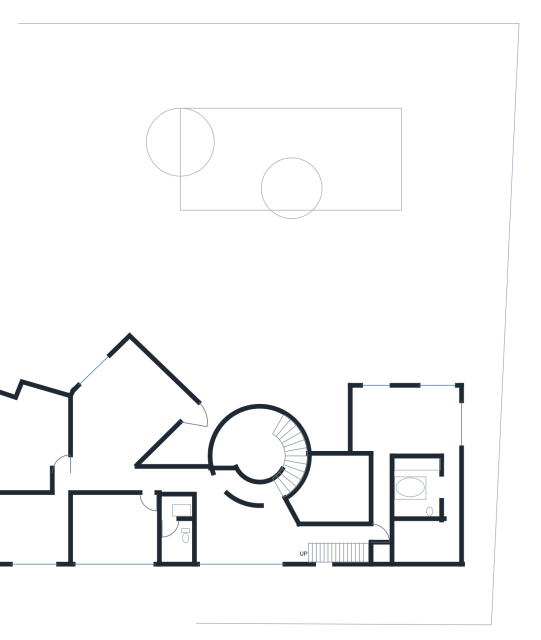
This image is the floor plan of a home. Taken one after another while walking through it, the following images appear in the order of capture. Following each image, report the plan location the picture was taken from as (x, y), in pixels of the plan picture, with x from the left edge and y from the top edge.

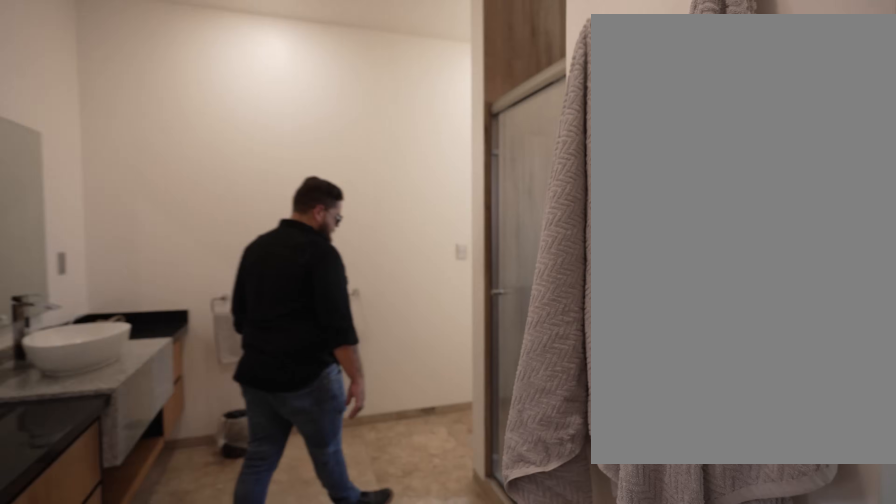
(440, 490)
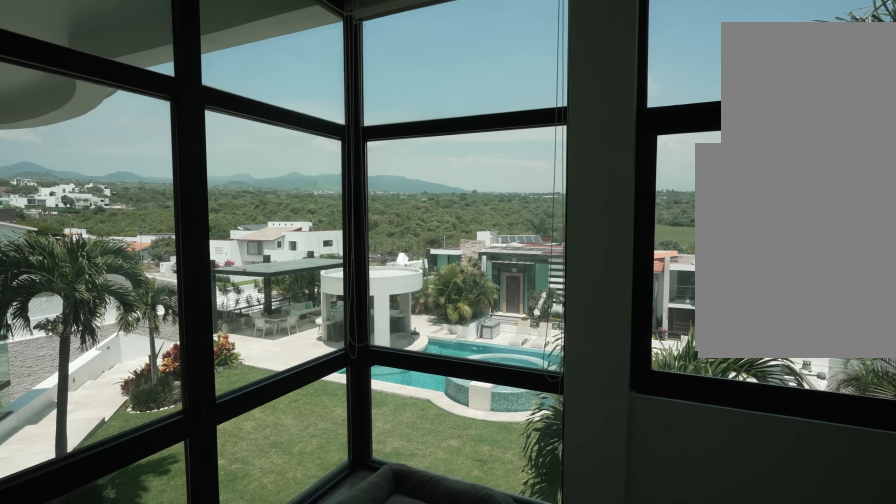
(396, 400)
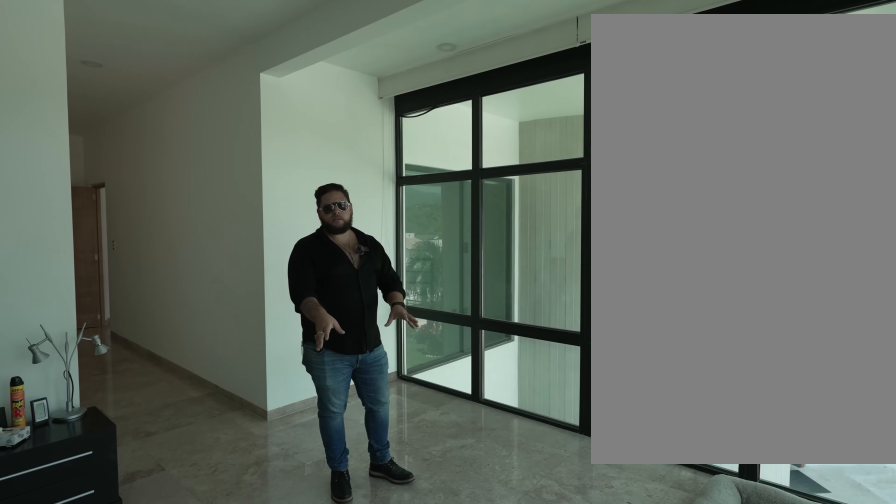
(396, 400)
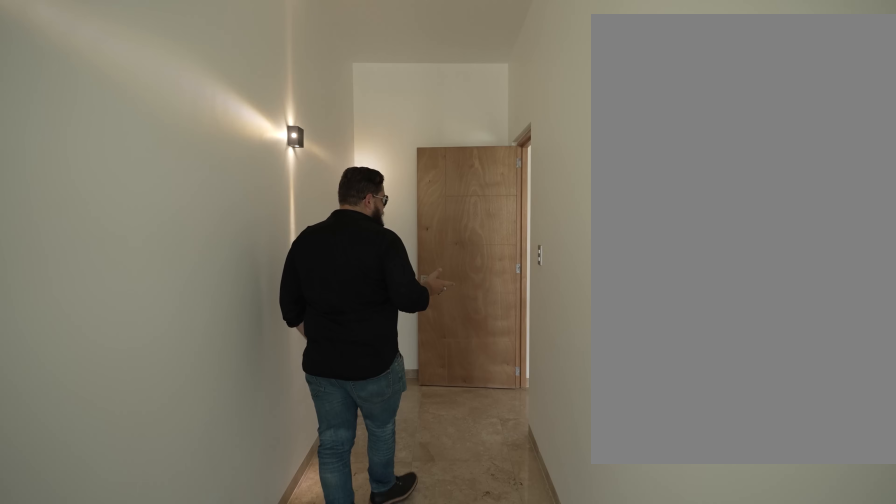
(377, 454)
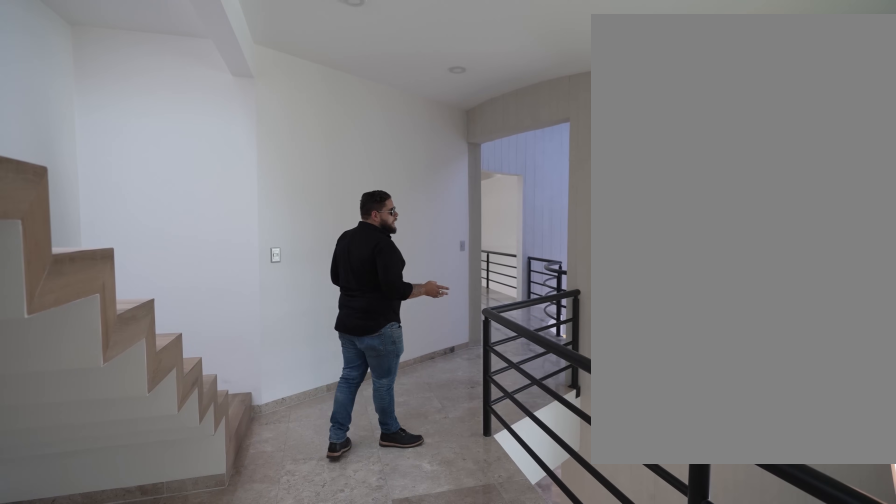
(350, 531)
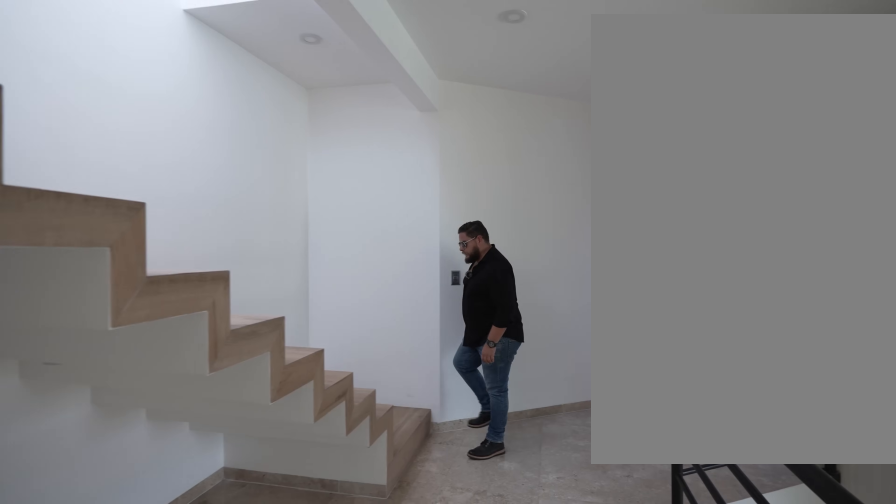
(350, 531)
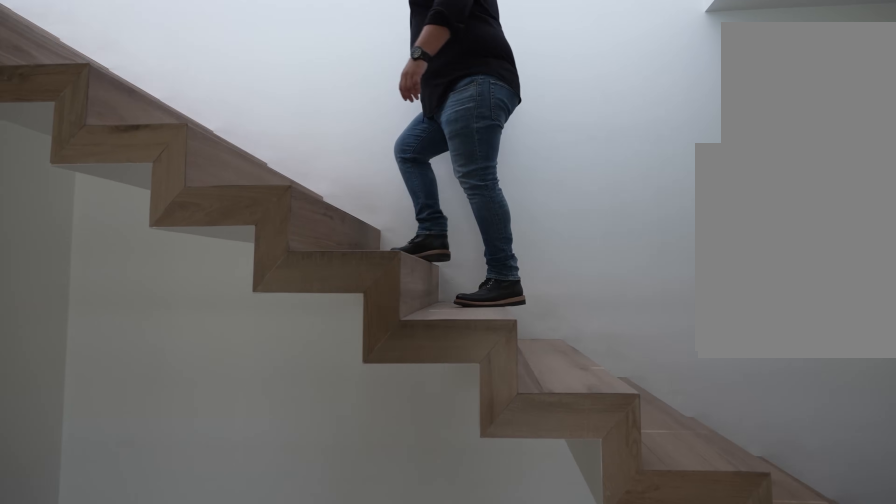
(332, 532)
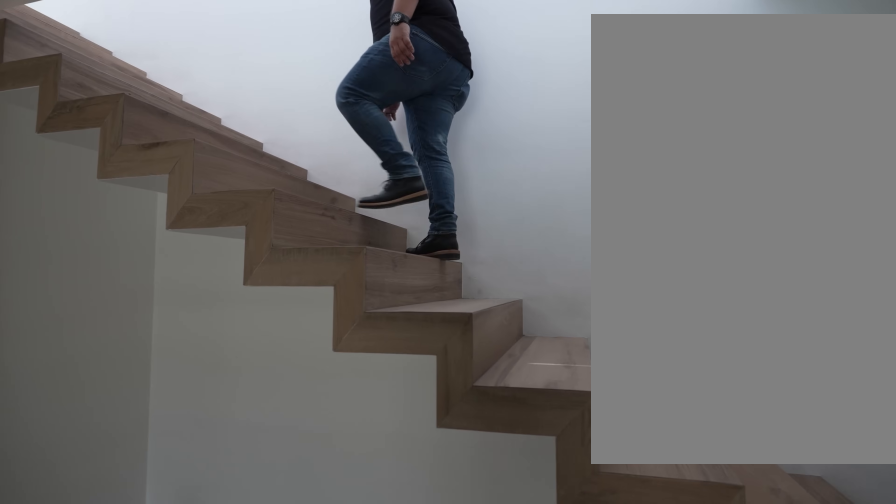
(328, 532)
